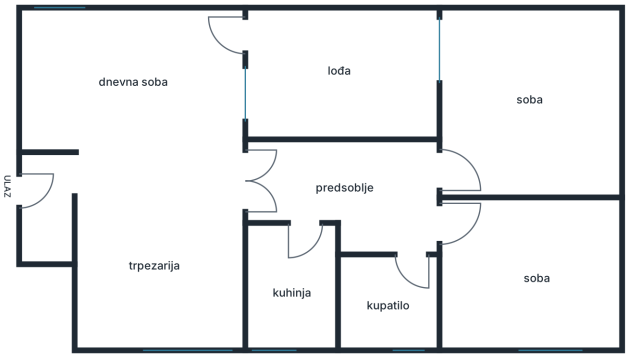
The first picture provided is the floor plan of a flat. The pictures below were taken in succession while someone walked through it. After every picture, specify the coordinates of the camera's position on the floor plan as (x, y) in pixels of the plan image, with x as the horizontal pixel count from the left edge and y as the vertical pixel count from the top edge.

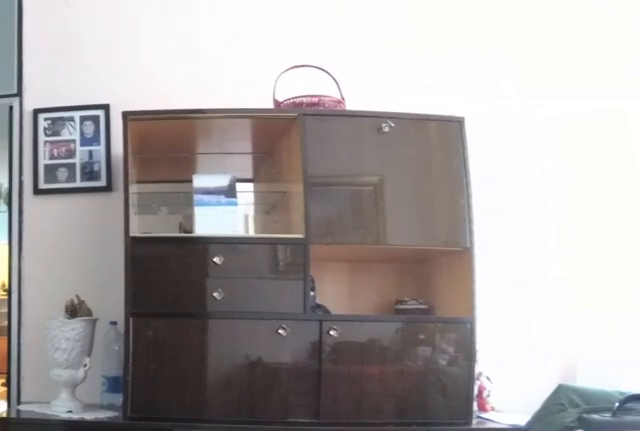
(58, 179)
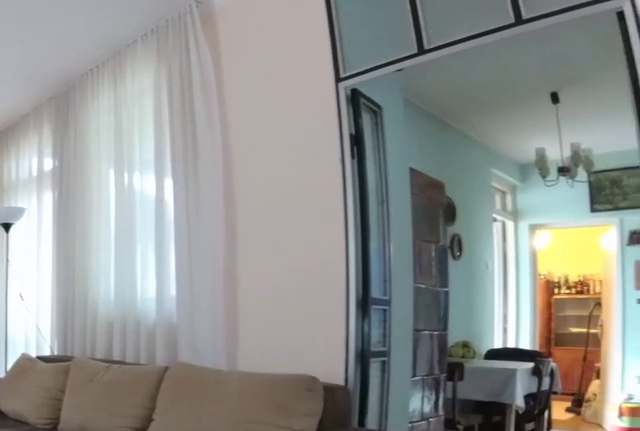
(88, 186)
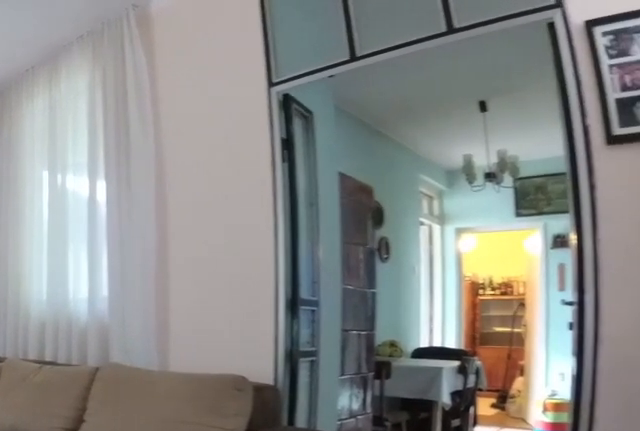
(88, 185)
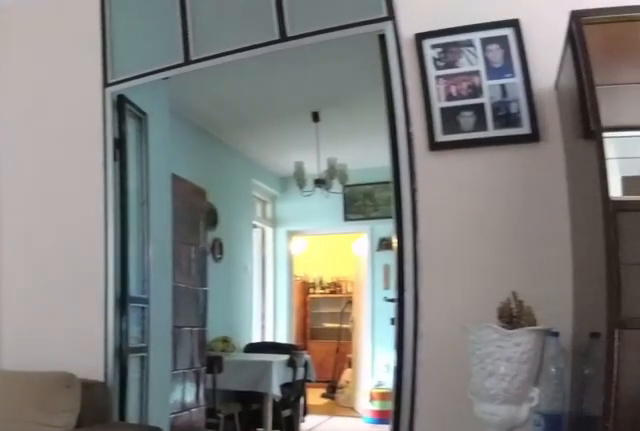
(90, 181)
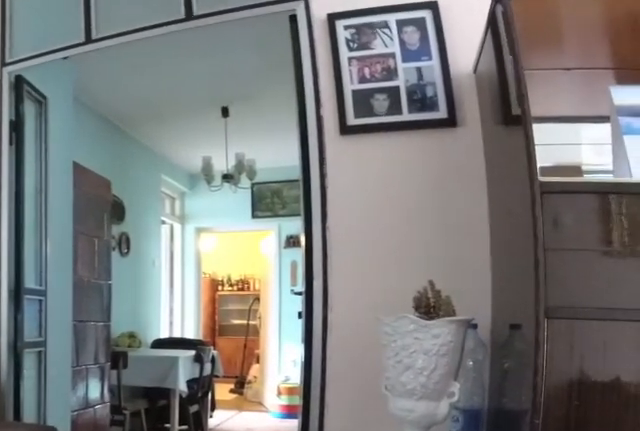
(95, 176)
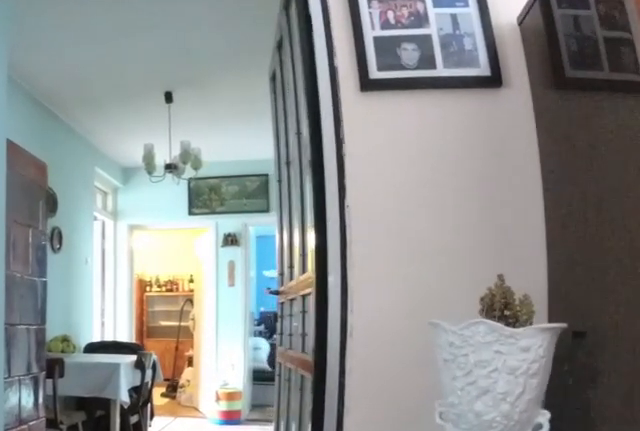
(128, 176)
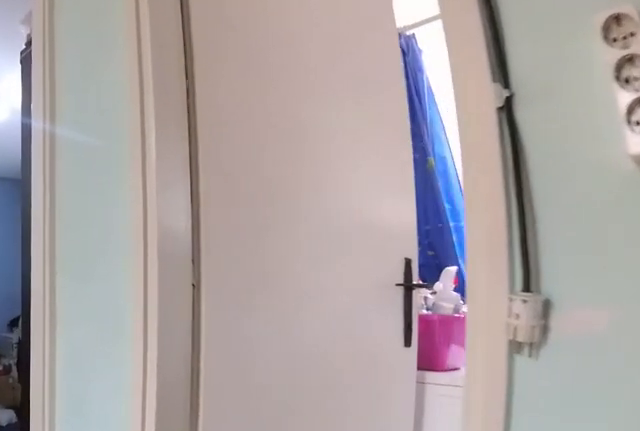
(353, 213)
